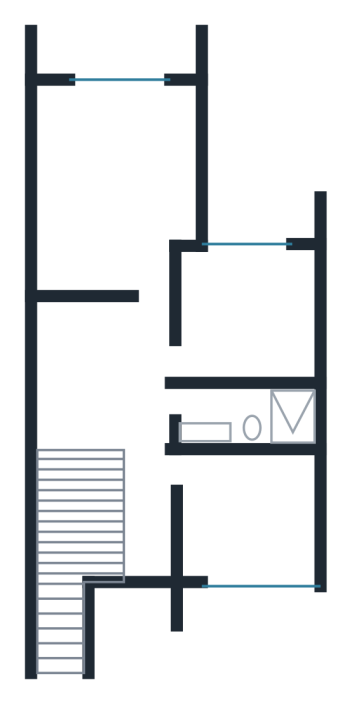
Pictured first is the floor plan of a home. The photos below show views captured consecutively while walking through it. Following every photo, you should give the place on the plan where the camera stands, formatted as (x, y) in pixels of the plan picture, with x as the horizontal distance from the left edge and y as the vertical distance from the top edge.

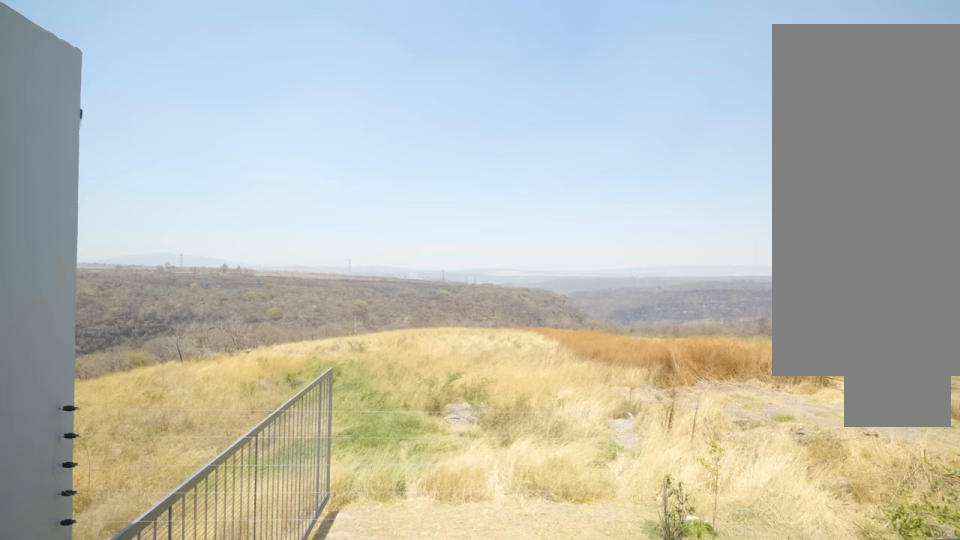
(109, 78)
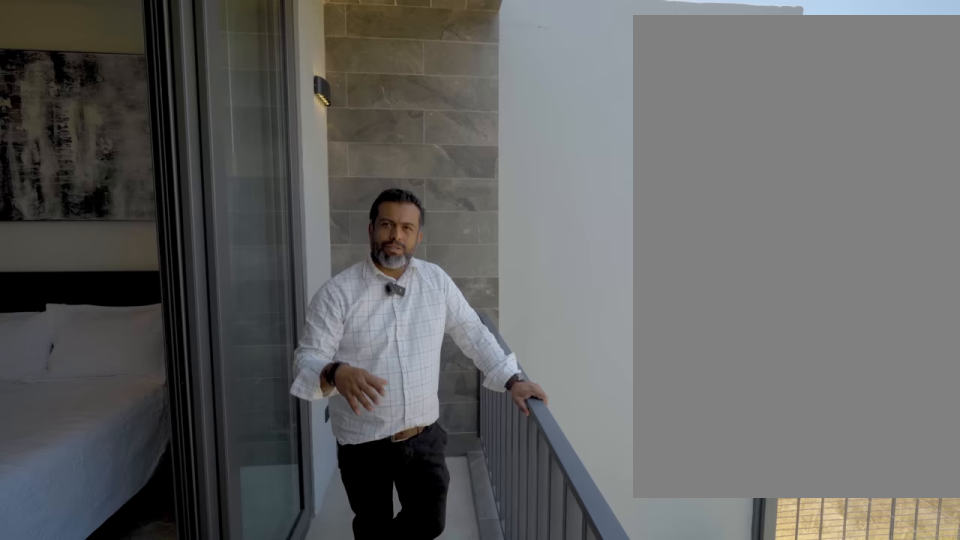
(133, 59)
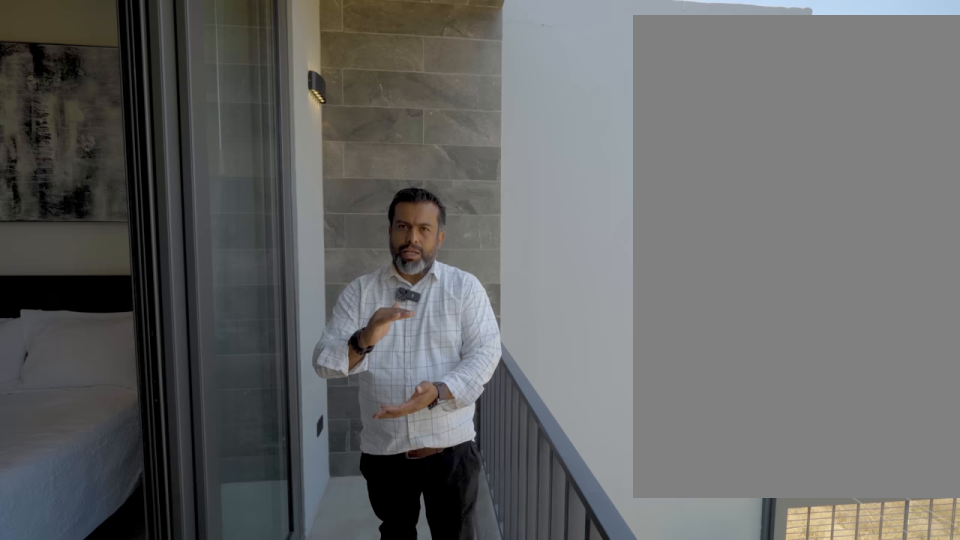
(132, 60)
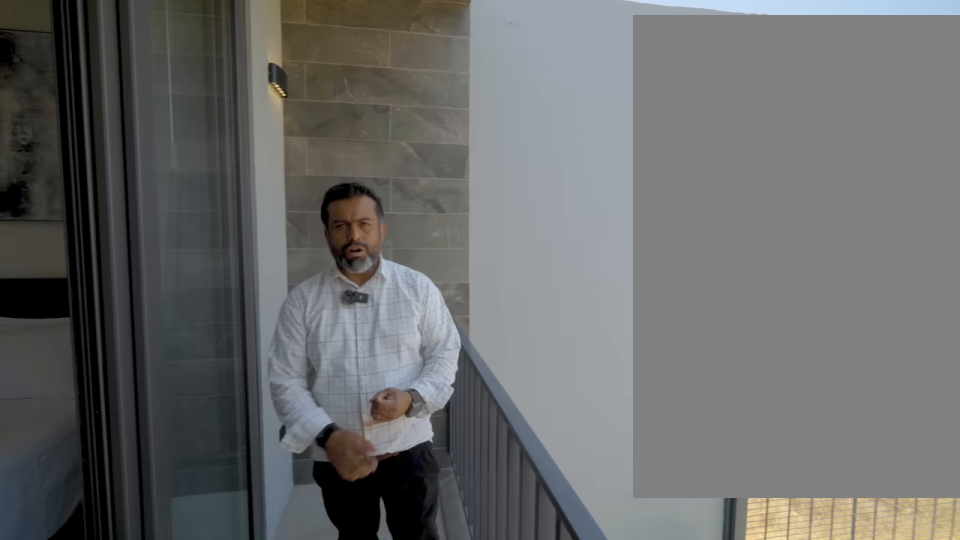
(132, 60)
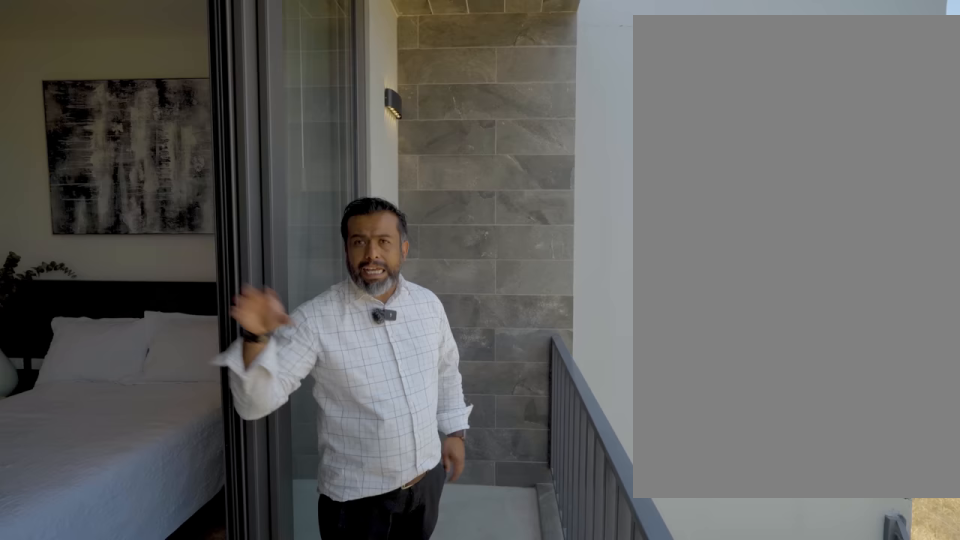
(133, 59)
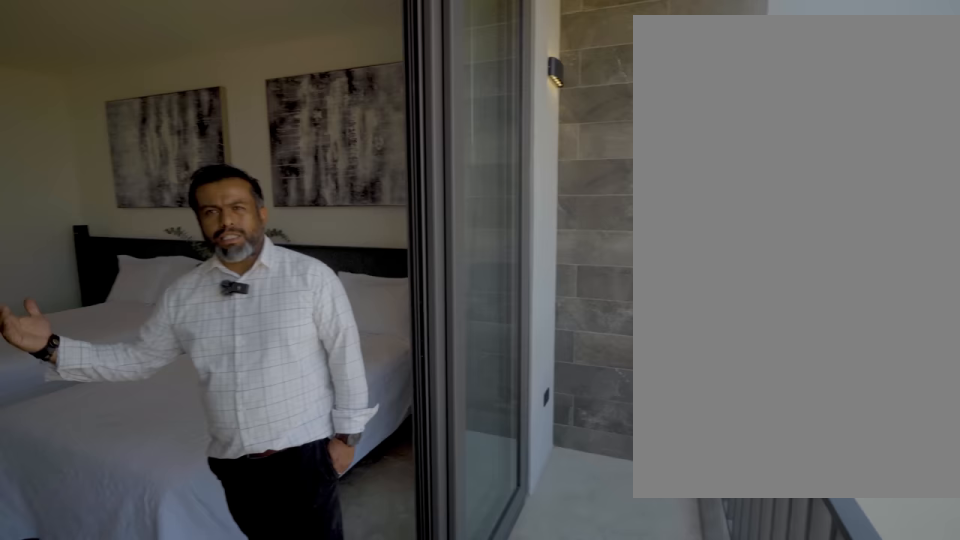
(134, 59)
